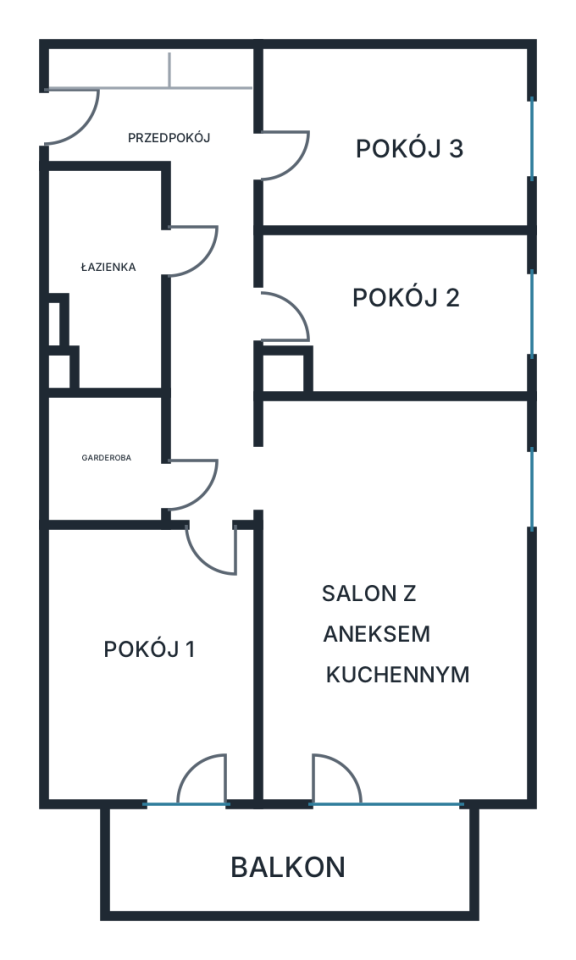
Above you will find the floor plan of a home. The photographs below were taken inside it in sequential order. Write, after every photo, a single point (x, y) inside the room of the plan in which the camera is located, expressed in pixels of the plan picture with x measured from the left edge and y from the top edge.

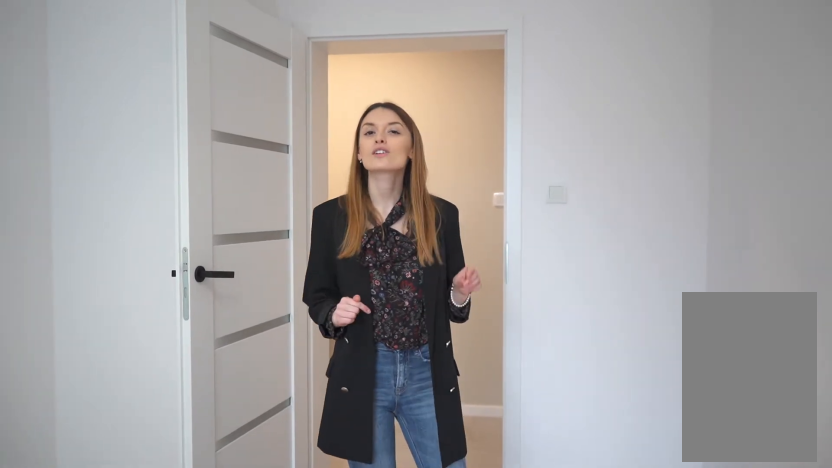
(400, 309)
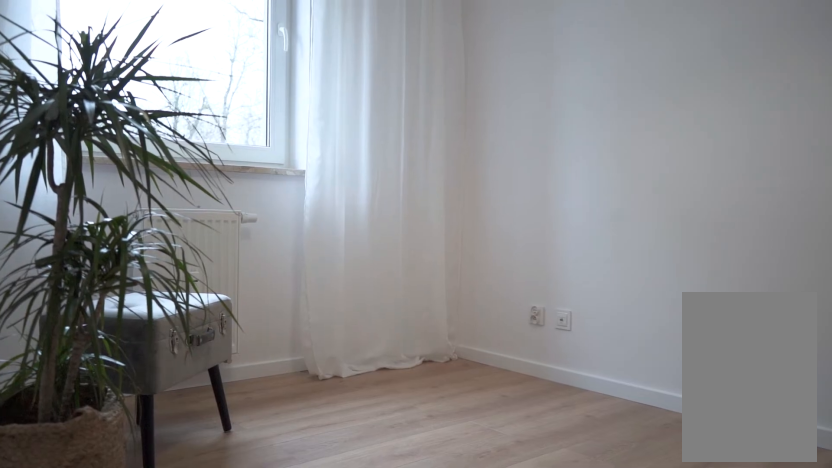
(400, 140)
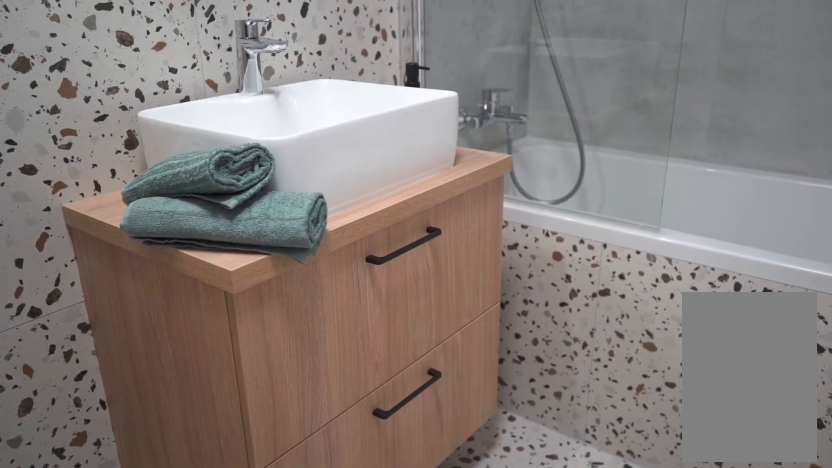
(109, 276)
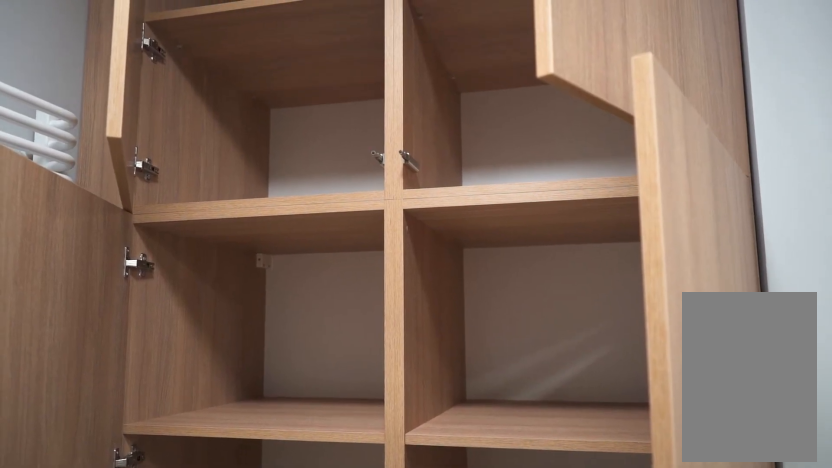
(108, 276)
